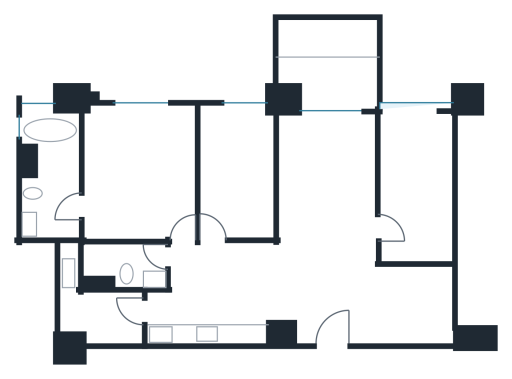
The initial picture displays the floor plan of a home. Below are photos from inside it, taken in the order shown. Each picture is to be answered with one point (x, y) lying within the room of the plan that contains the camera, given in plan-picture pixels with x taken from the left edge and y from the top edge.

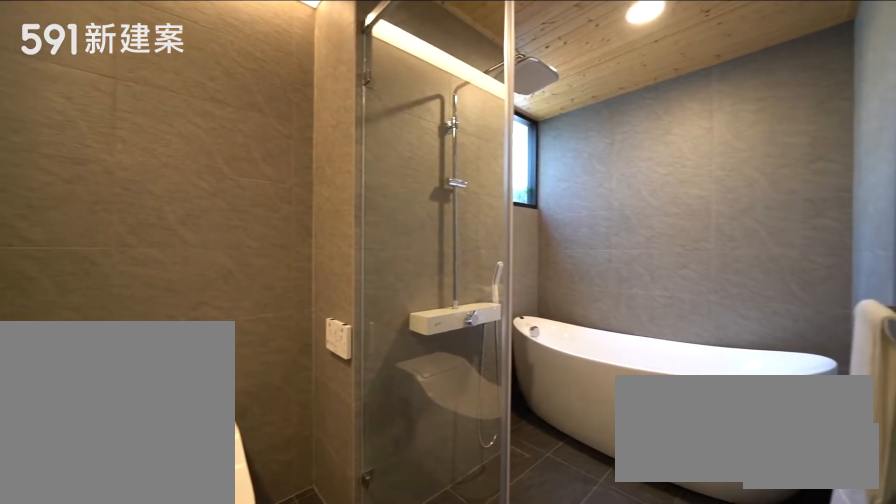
(49, 175)
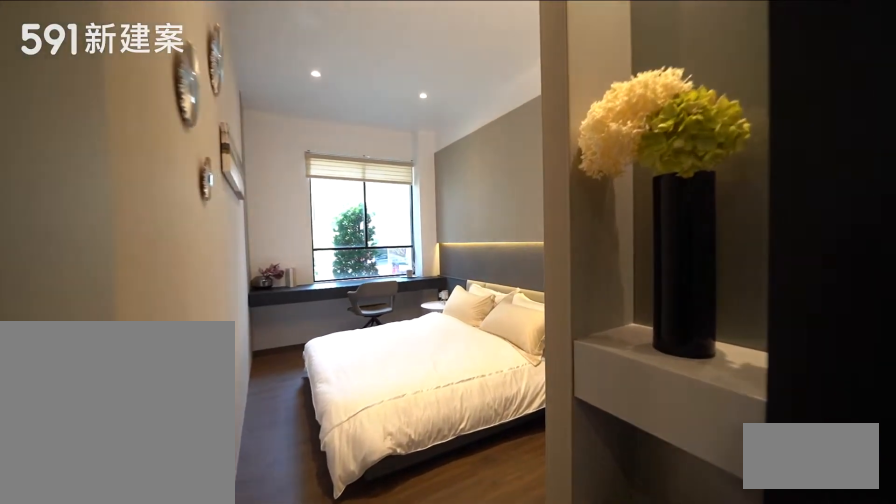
(239, 171)
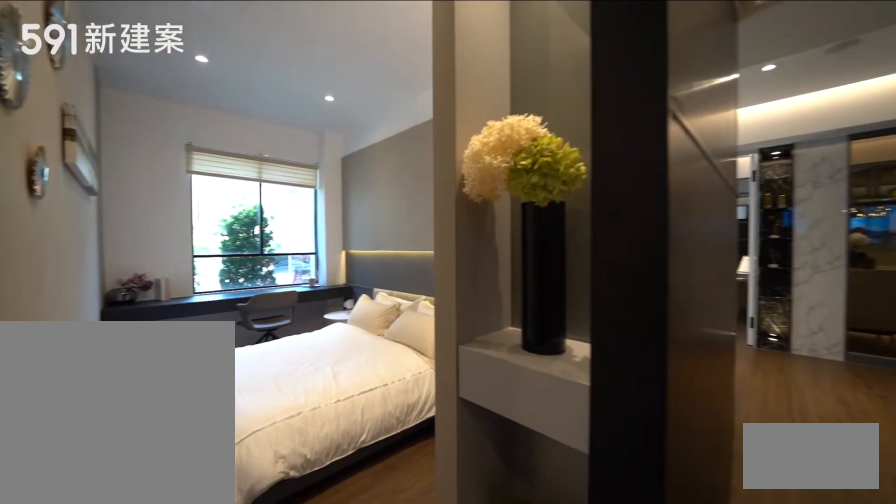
(239, 171)
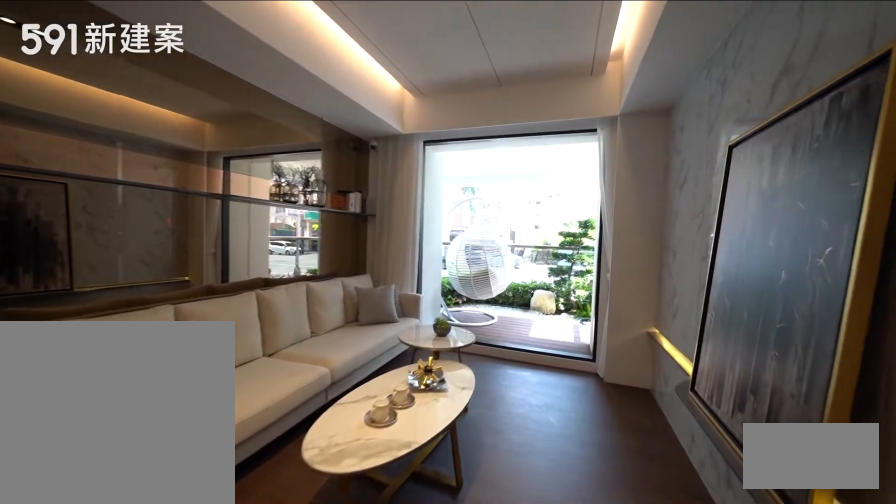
(327, 175)
